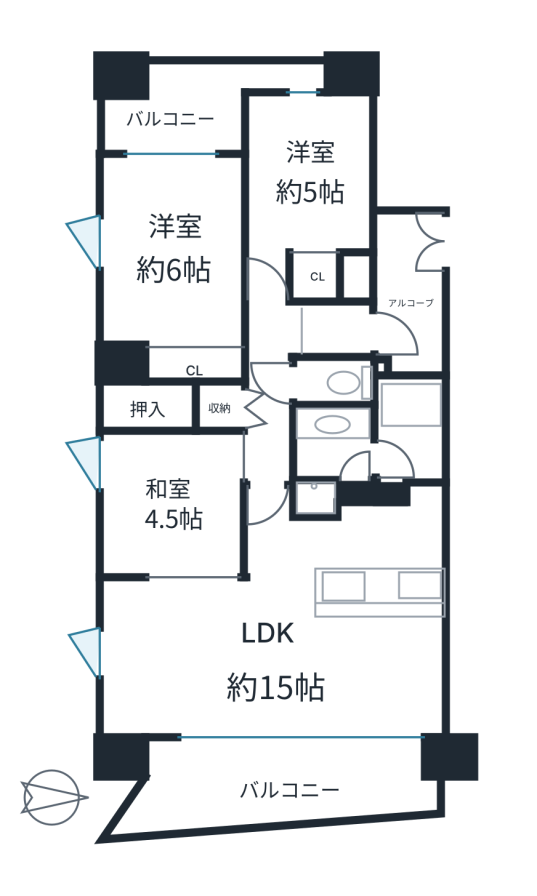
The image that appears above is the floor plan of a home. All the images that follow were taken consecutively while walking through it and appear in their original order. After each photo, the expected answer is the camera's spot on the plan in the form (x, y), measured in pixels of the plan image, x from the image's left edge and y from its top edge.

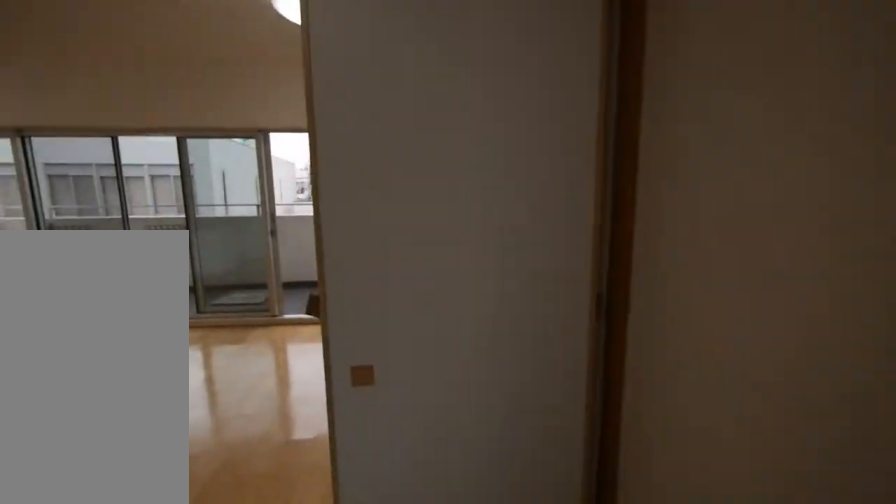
(155, 523)
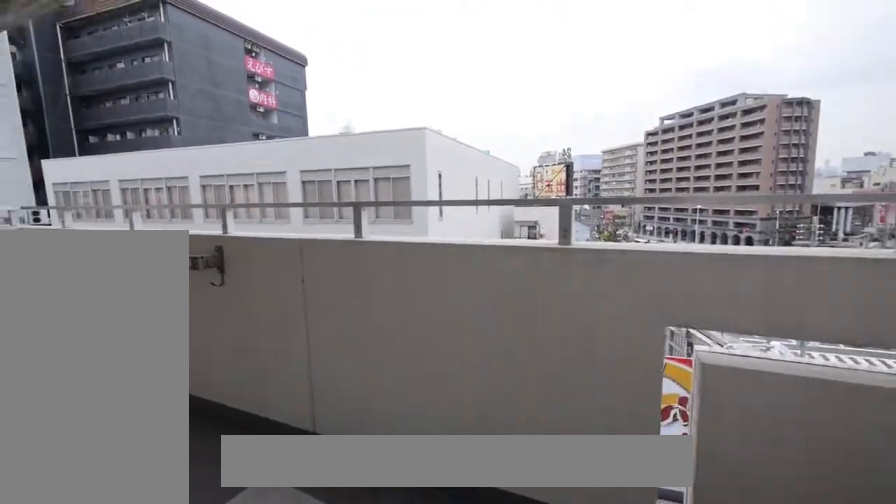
(175, 786)
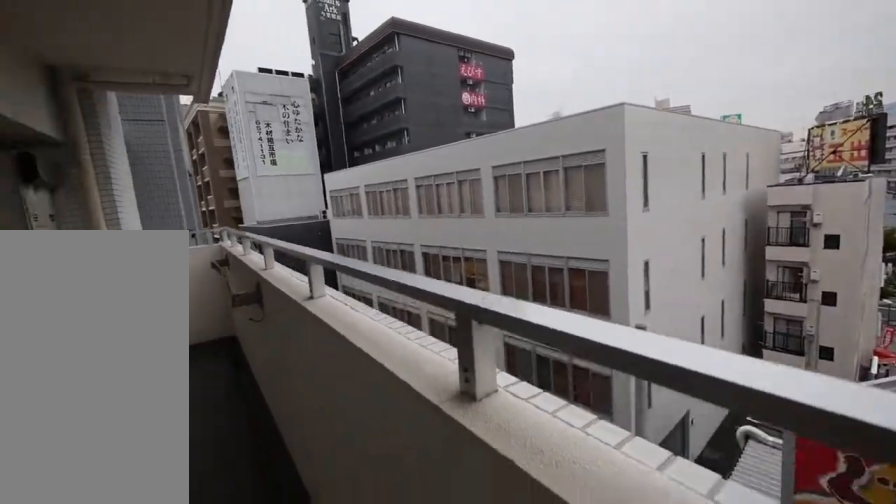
(175, 786)
